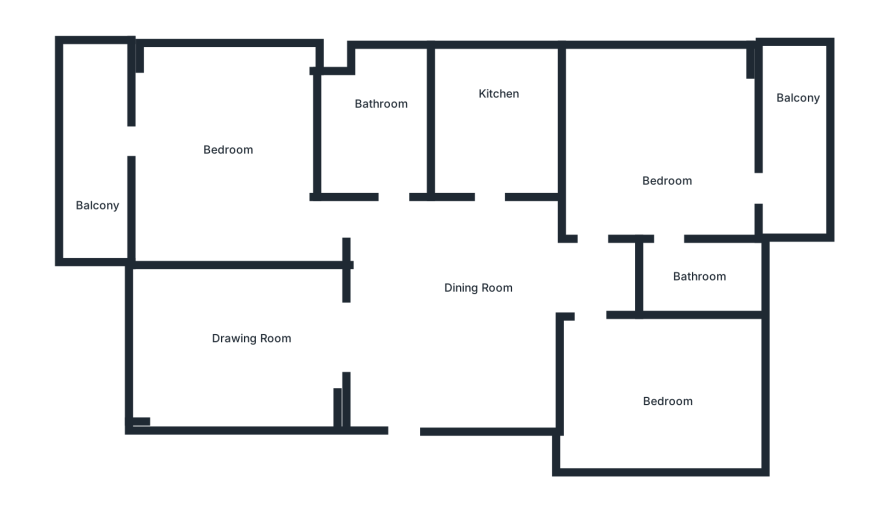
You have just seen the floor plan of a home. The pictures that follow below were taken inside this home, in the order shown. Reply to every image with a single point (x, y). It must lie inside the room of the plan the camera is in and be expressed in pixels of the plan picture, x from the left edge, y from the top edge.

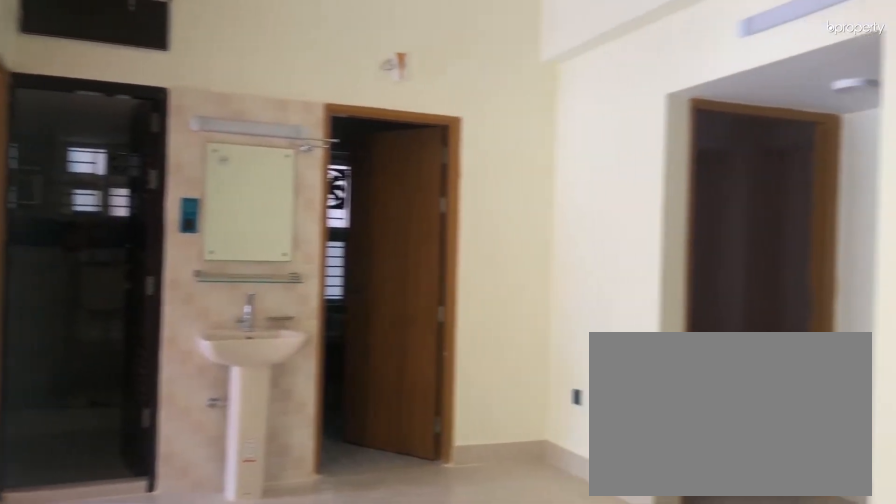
(486, 291)
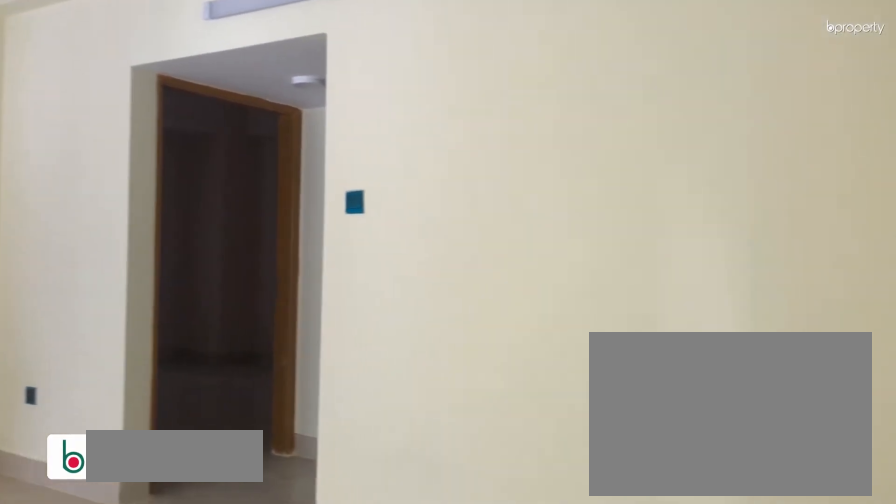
(486, 291)
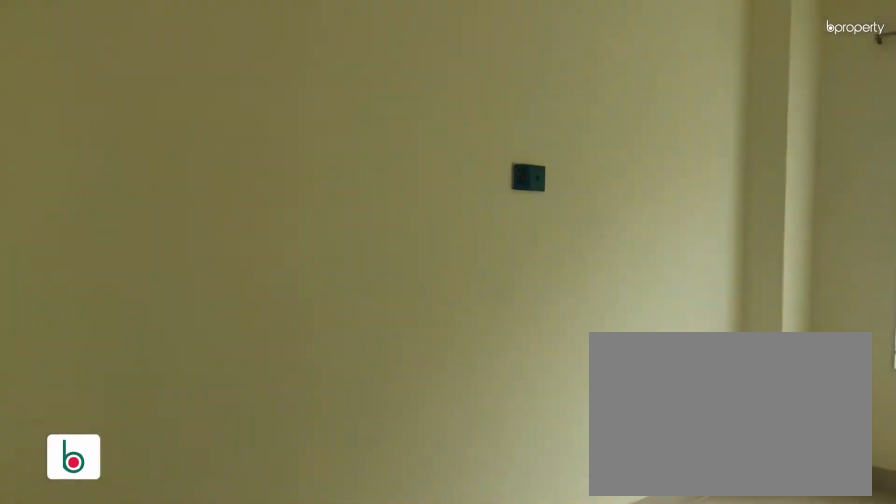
(253, 327)
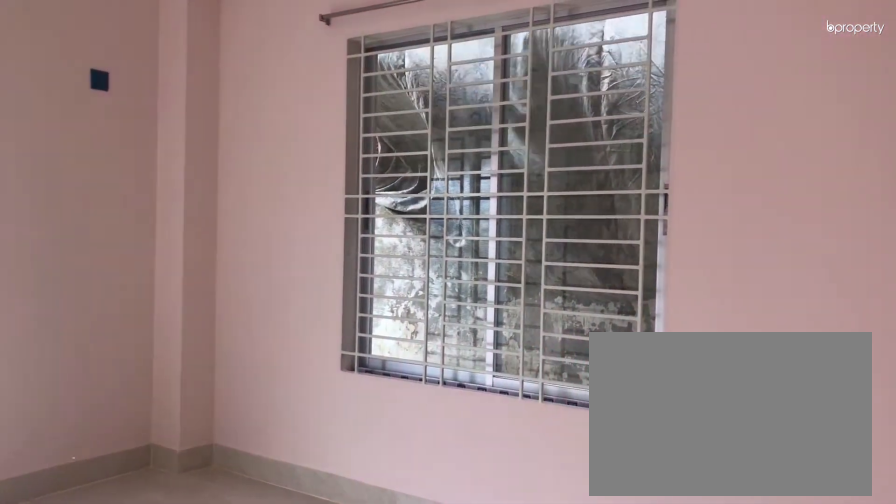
(226, 167)
